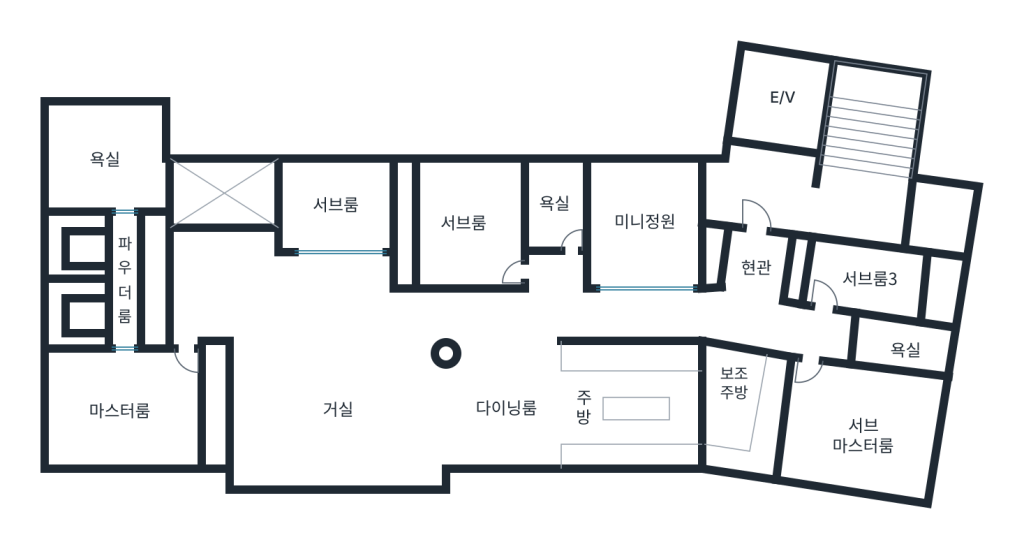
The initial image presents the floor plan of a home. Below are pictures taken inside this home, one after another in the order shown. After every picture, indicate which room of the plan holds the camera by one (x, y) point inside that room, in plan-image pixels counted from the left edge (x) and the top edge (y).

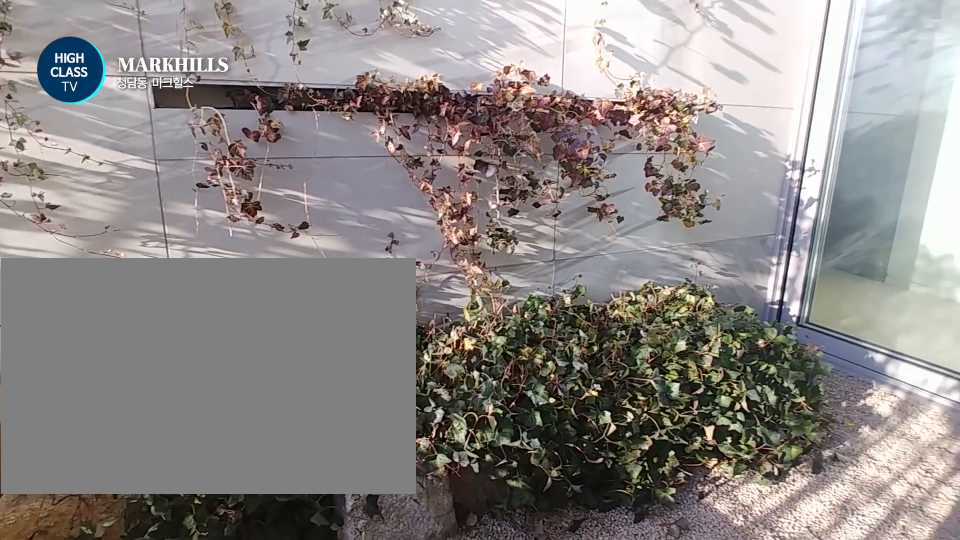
(644, 226)
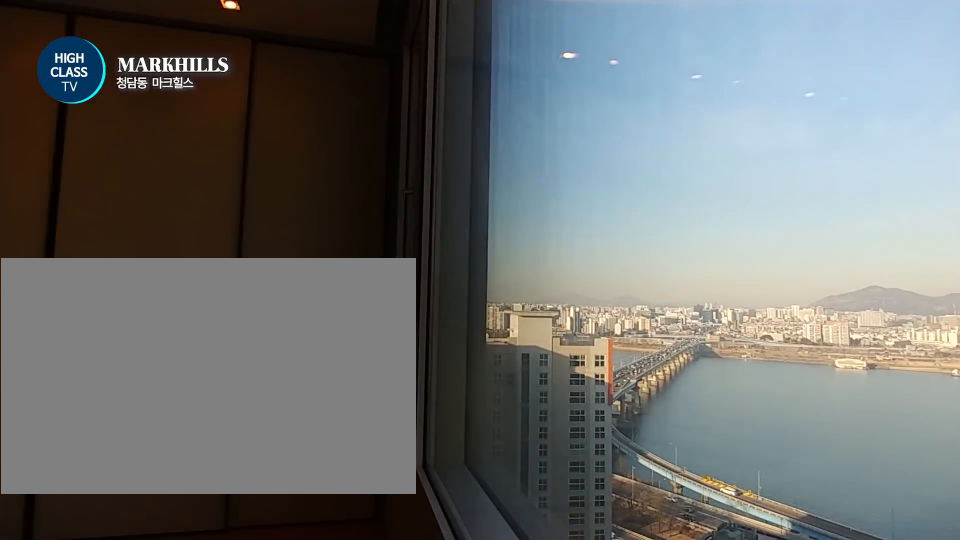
(863, 438)
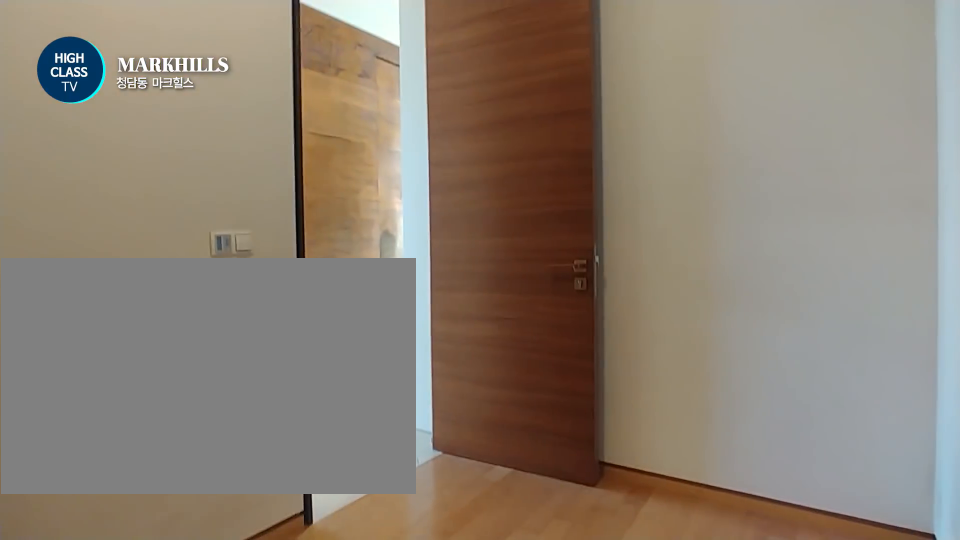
(867, 278)
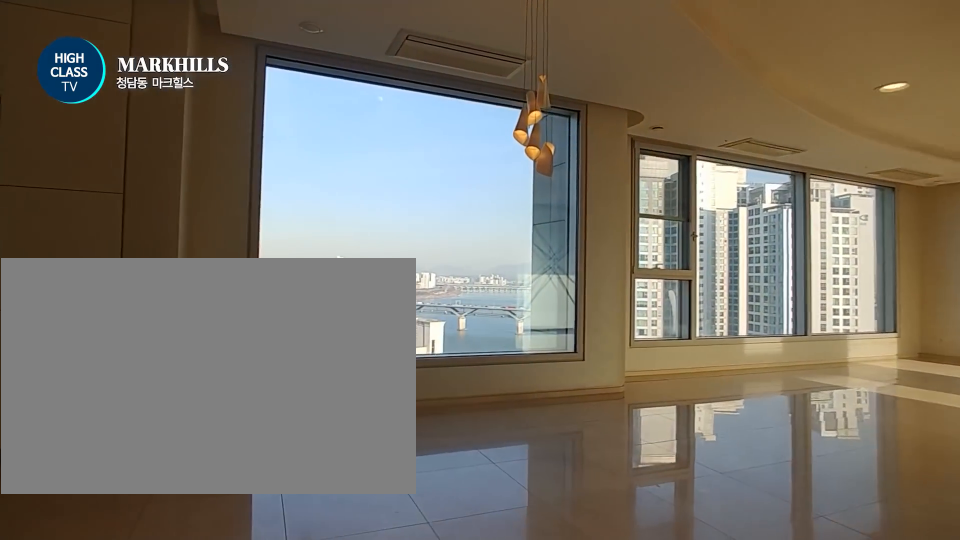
(316, 371)
